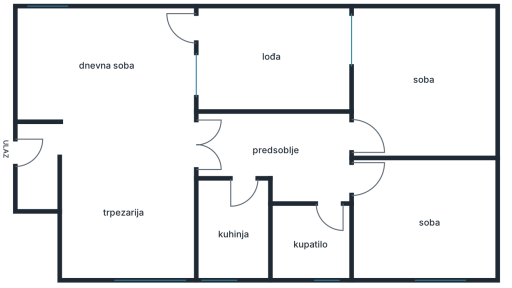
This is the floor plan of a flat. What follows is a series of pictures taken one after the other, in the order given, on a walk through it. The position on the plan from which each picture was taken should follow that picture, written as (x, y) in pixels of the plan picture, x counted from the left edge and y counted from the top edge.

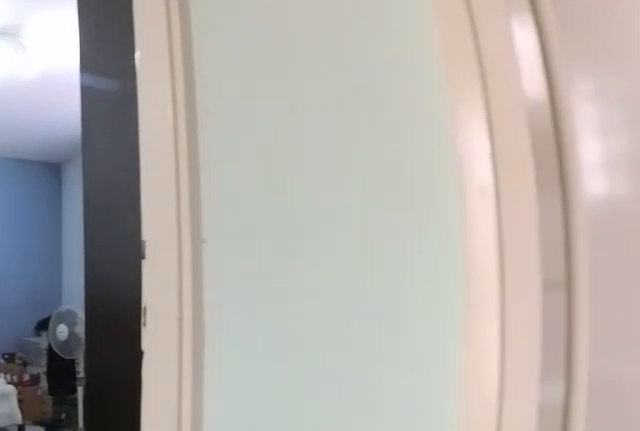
(316, 179)
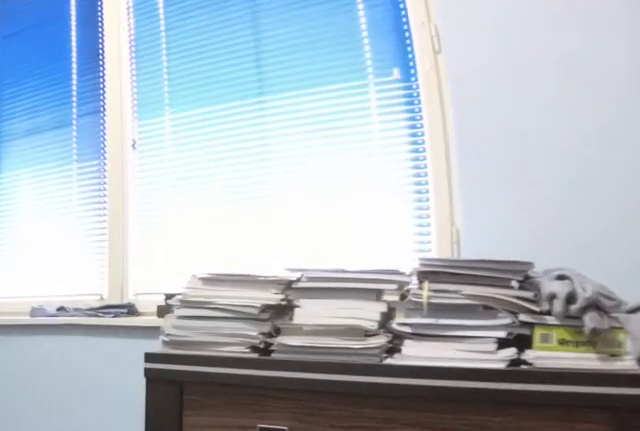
(389, 230)
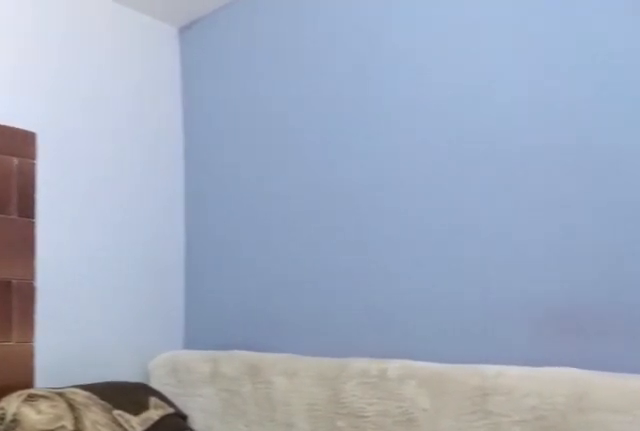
(447, 259)
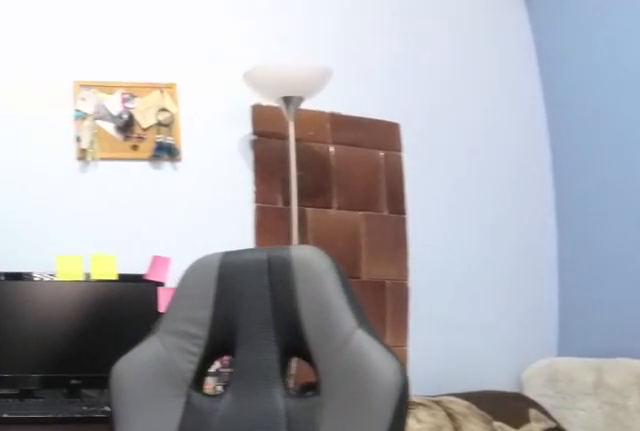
(449, 259)
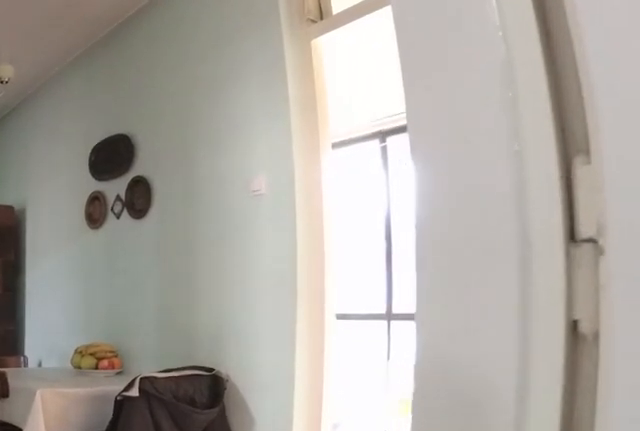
(371, 183)
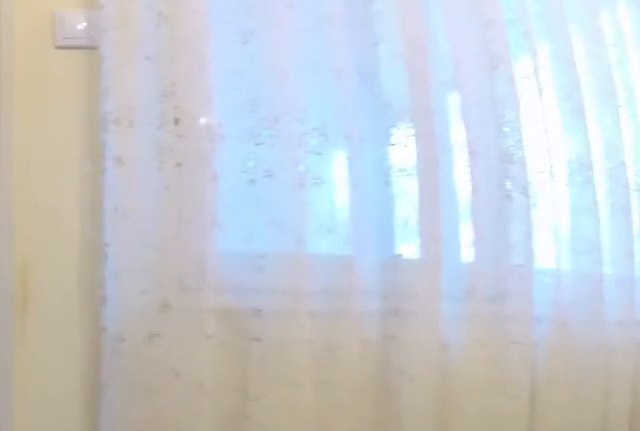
(434, 135)
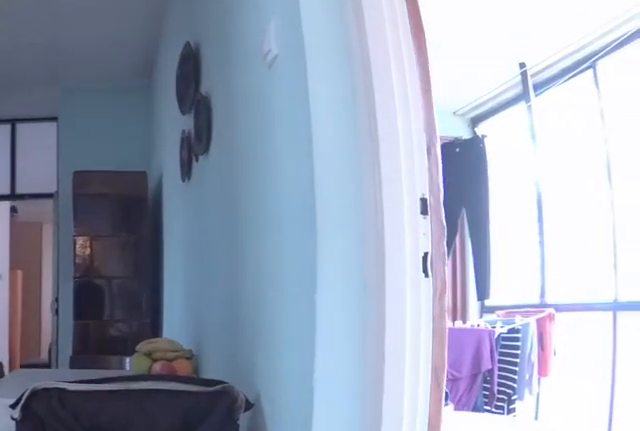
(349, 137)
